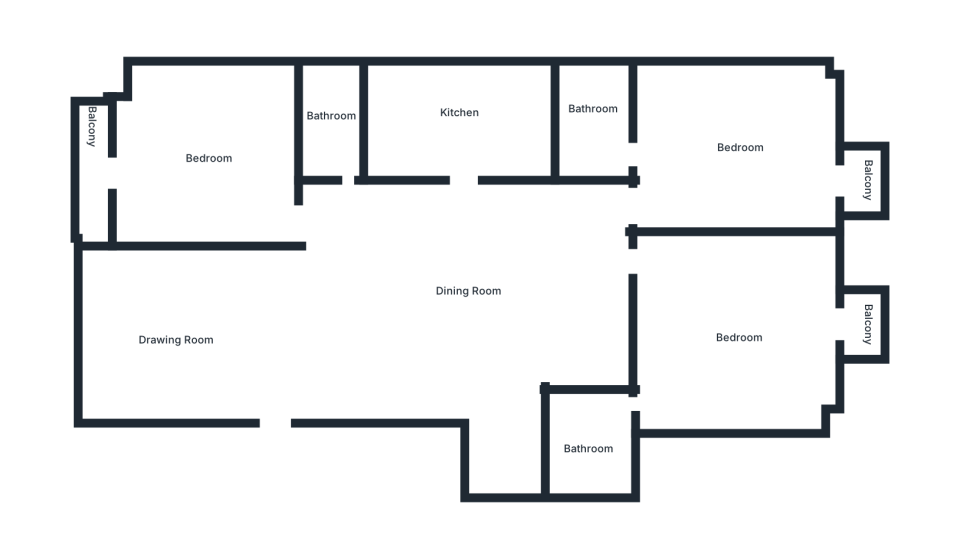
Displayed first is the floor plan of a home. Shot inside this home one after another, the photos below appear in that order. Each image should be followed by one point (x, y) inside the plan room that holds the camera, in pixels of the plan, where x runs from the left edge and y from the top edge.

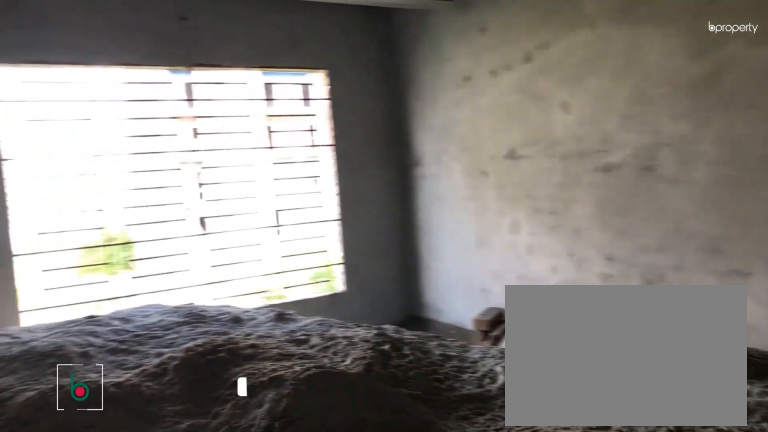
(179, 338)
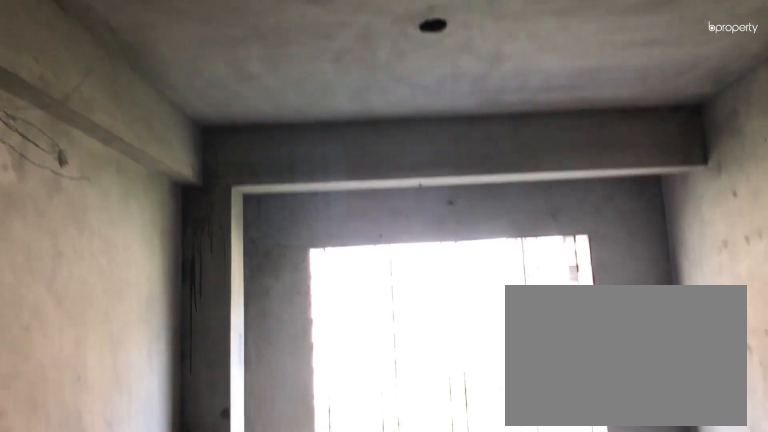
(179, 338)
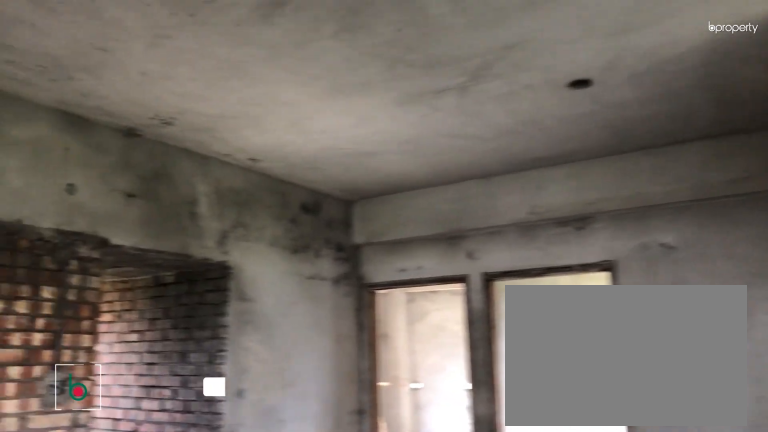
(475, 306)
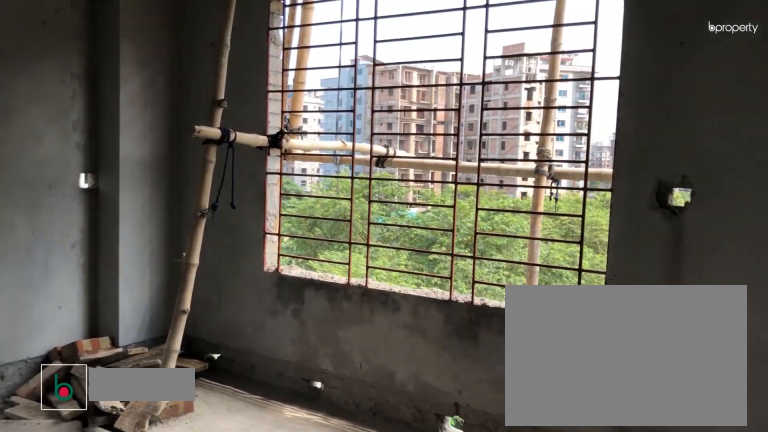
(206, 163)
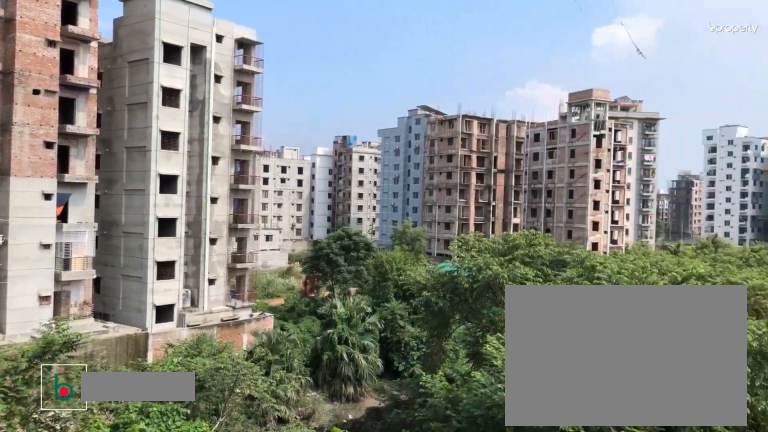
(95, 173)
